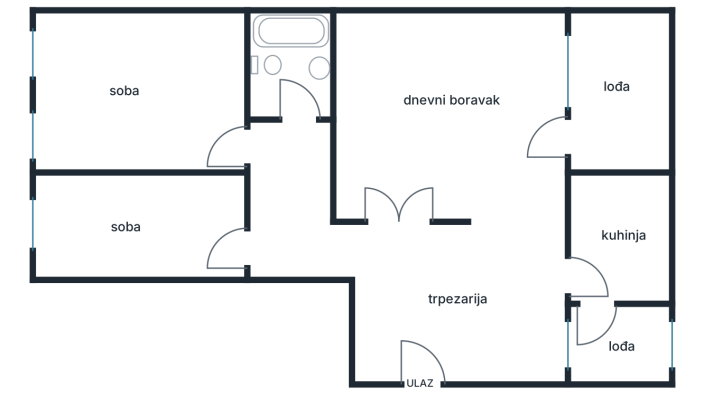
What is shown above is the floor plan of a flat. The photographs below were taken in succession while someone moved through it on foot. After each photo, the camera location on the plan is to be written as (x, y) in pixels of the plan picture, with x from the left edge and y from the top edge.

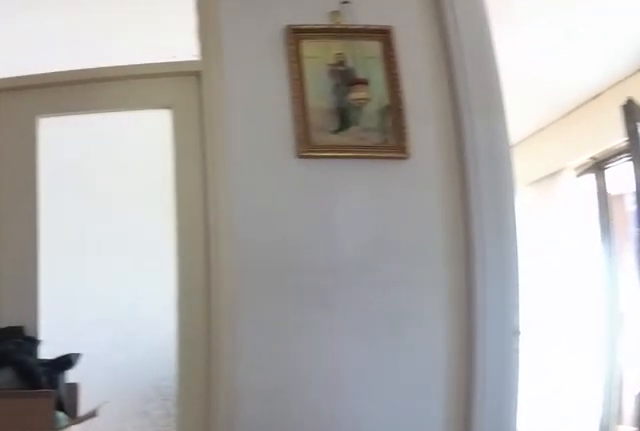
(424, 363)
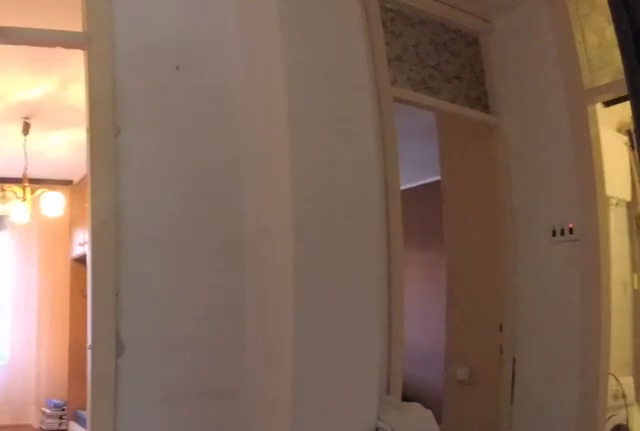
(347, 256)
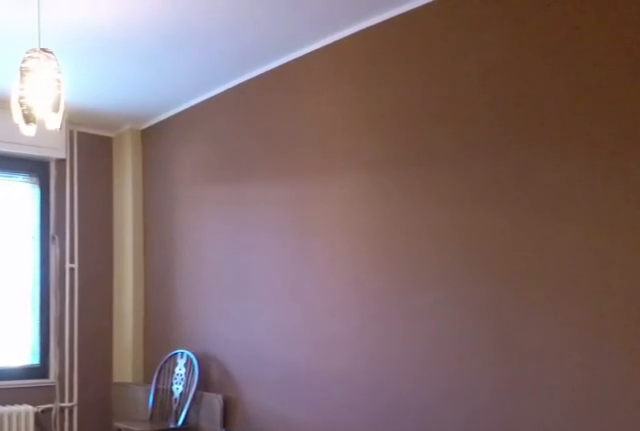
(237, 140)
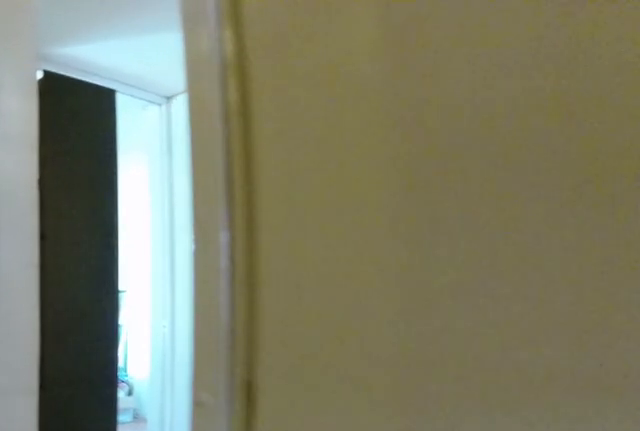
(232, 132)
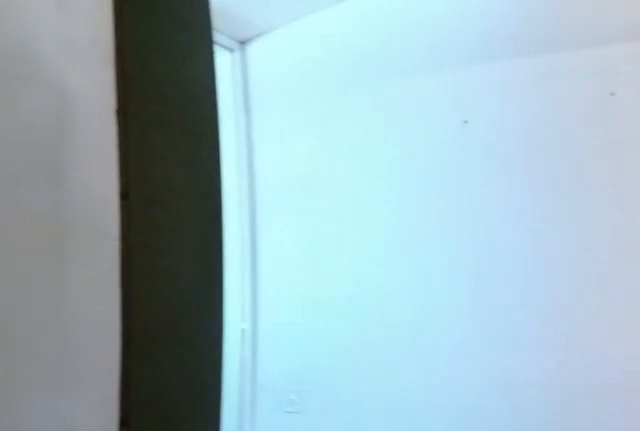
(276, 140)
